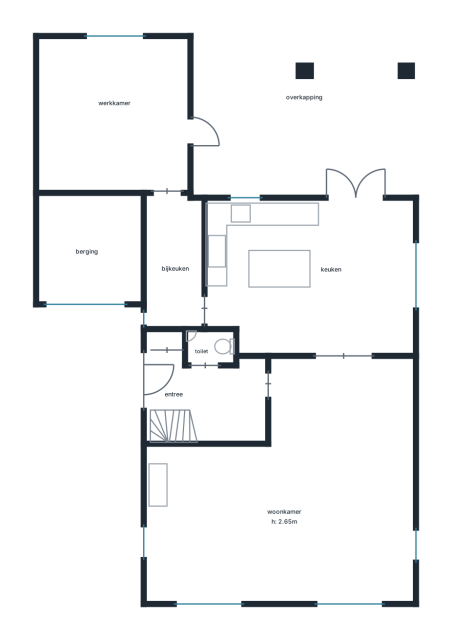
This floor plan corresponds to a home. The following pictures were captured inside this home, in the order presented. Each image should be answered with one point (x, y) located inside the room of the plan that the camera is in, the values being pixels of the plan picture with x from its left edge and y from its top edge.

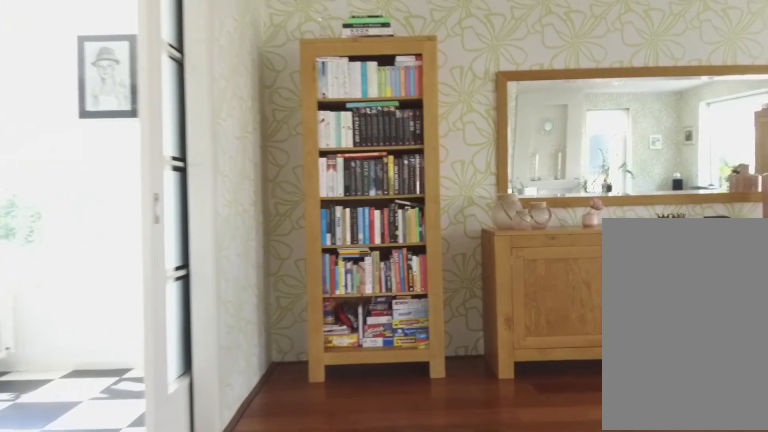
(297, 496)
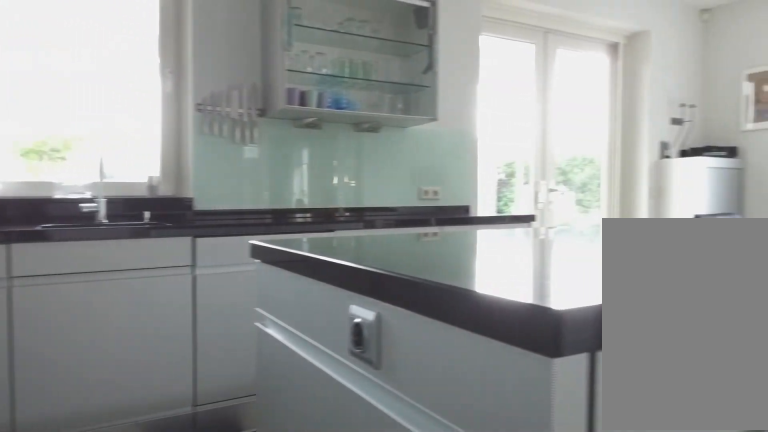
(329, 281)
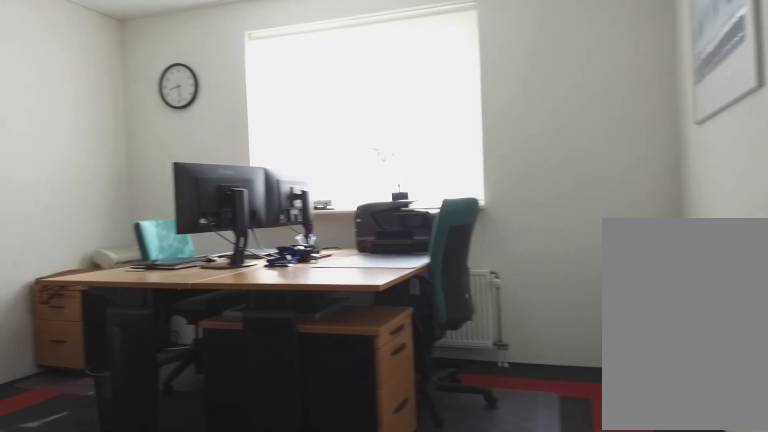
(115, 115)
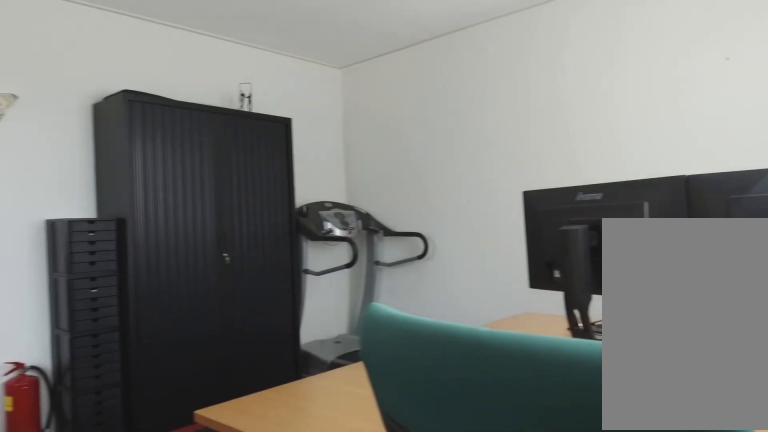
(115, 115)
